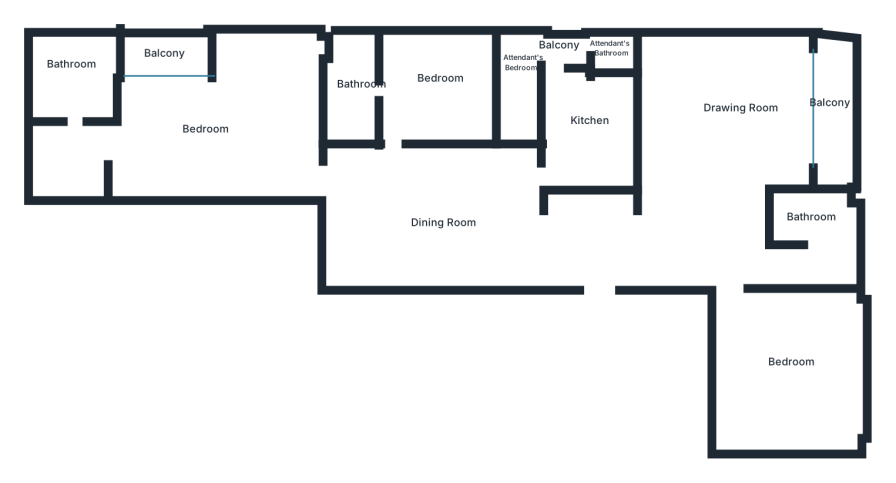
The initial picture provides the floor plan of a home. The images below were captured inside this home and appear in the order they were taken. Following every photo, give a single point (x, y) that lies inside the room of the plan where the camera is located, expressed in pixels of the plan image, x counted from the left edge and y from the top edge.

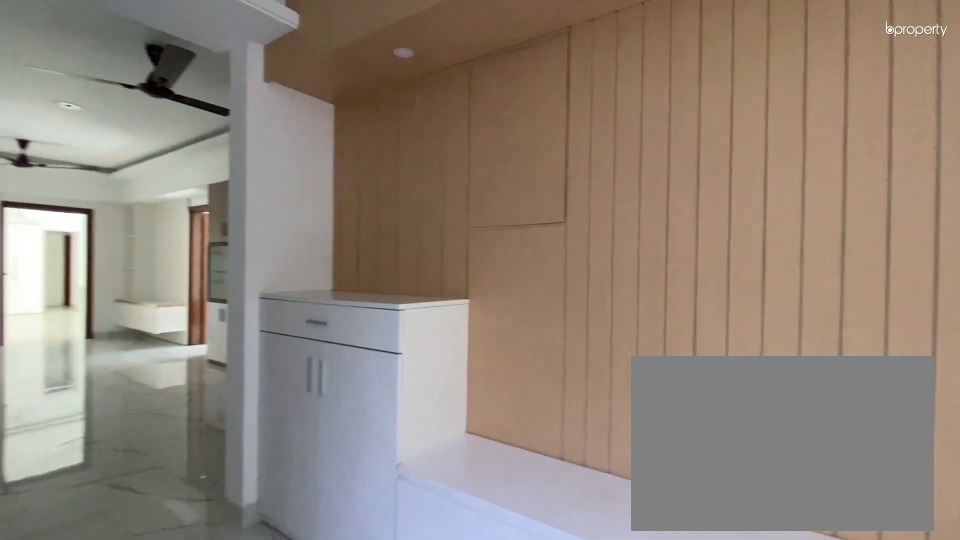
(558, 246)
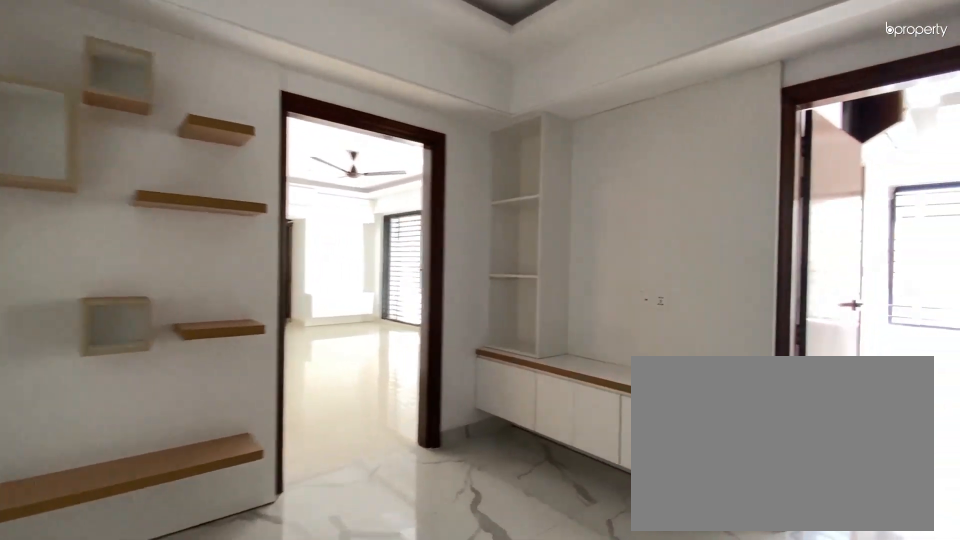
(430, 229)
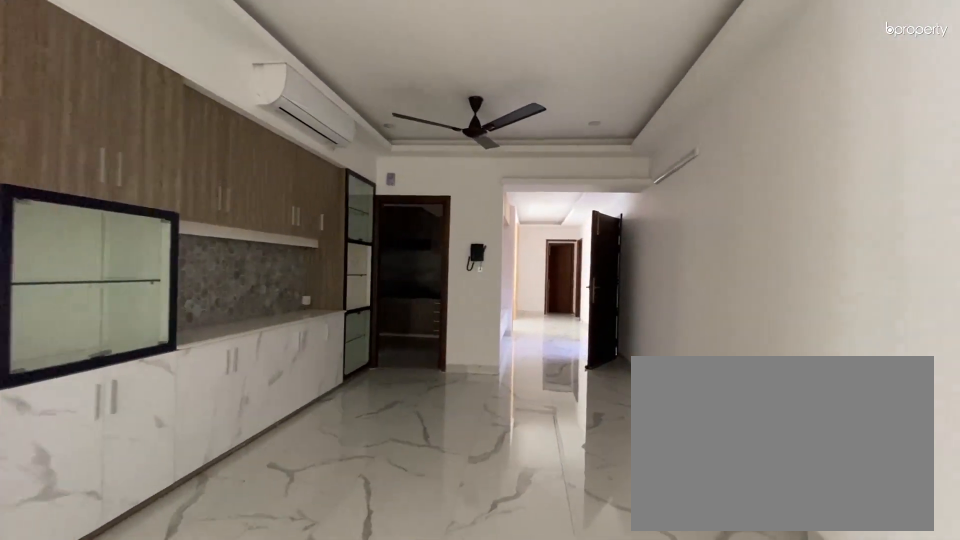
(430, 229)
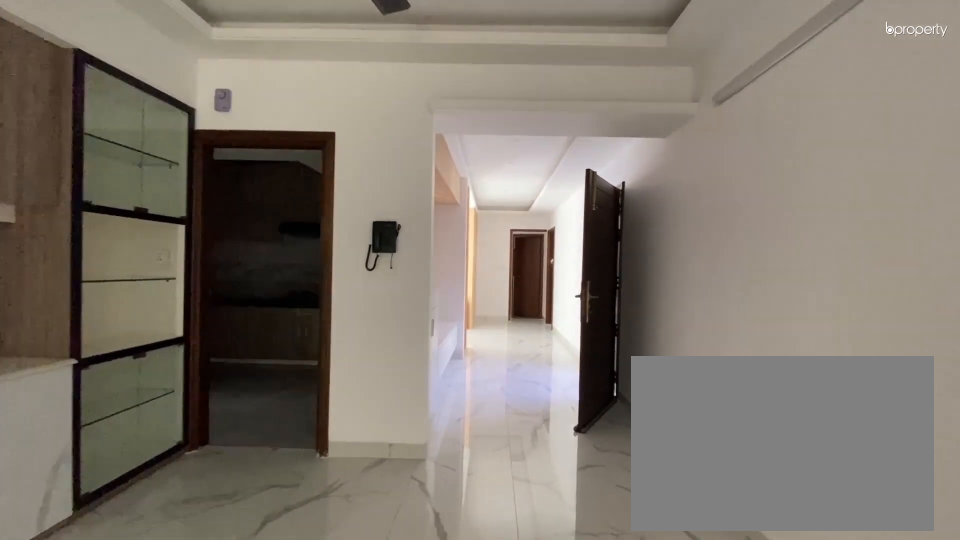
(571, 232)
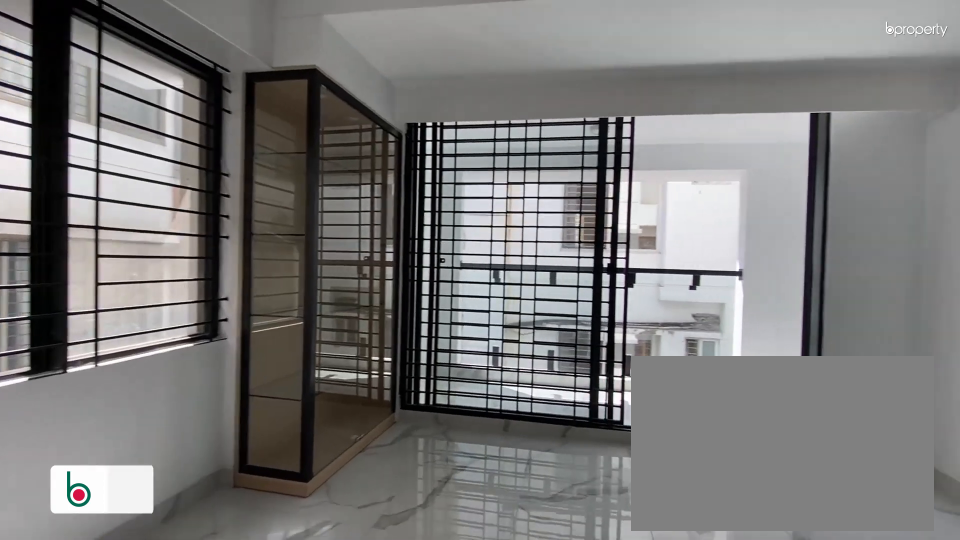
(740, 109)
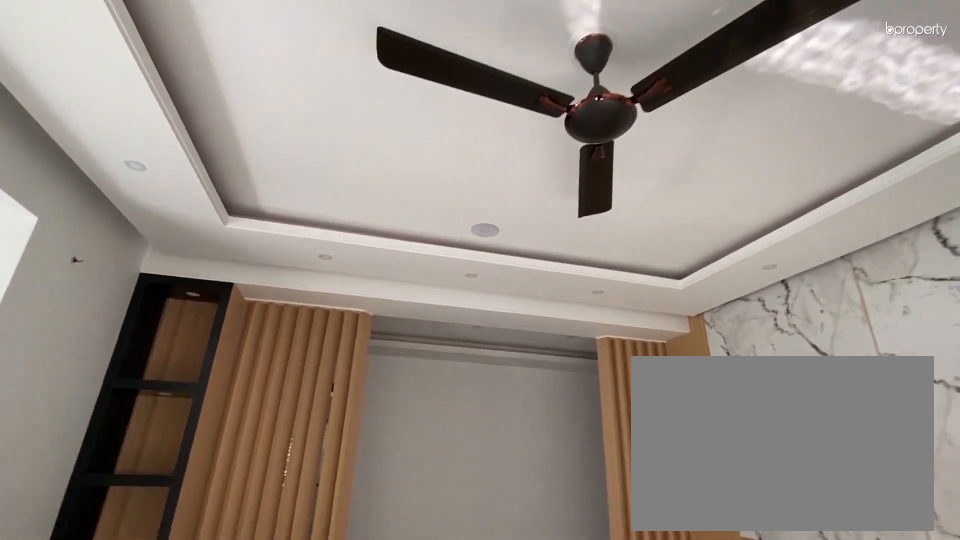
(740, 109)
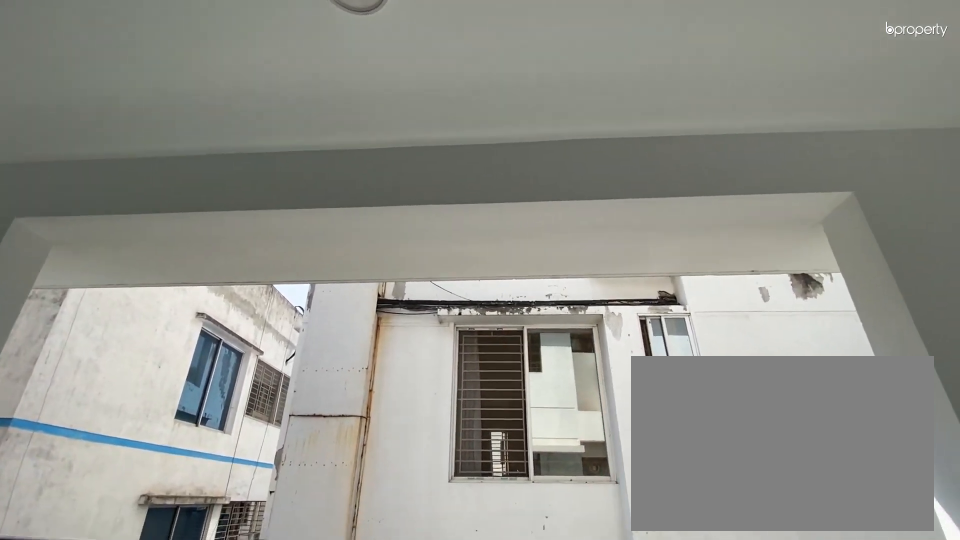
(828, 108)
